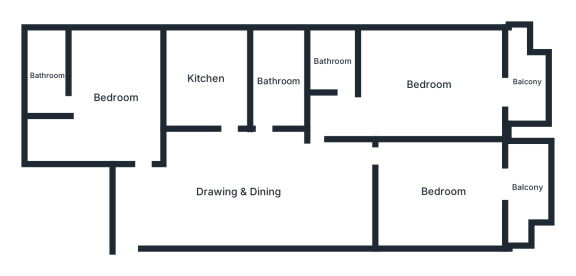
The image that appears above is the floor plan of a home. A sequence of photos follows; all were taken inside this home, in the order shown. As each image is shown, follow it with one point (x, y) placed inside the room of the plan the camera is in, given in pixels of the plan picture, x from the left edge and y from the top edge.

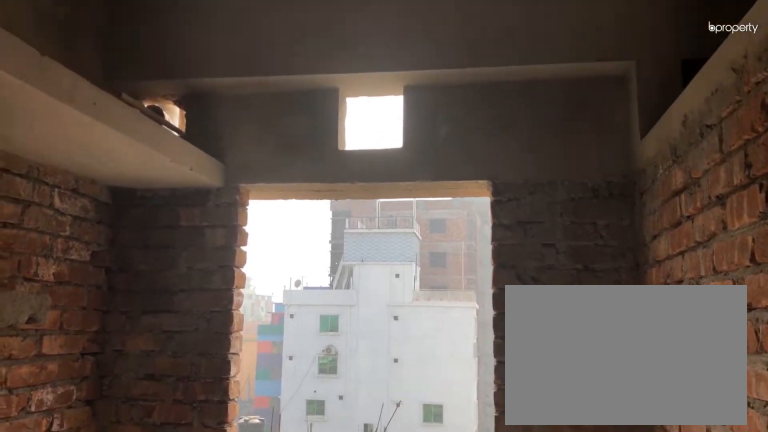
(206, 79)
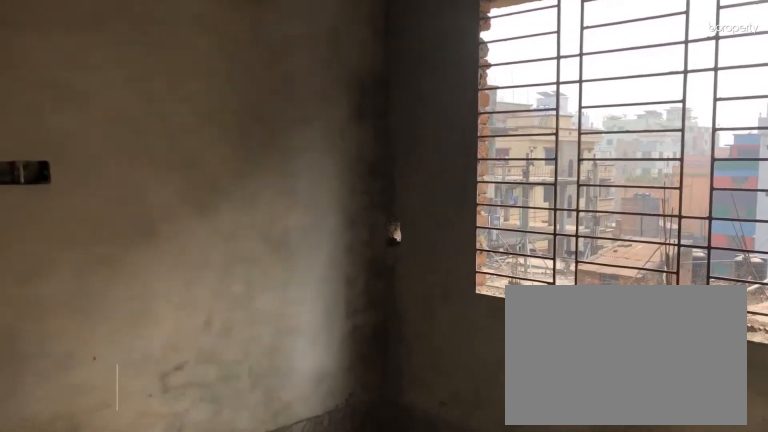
(115, 98)
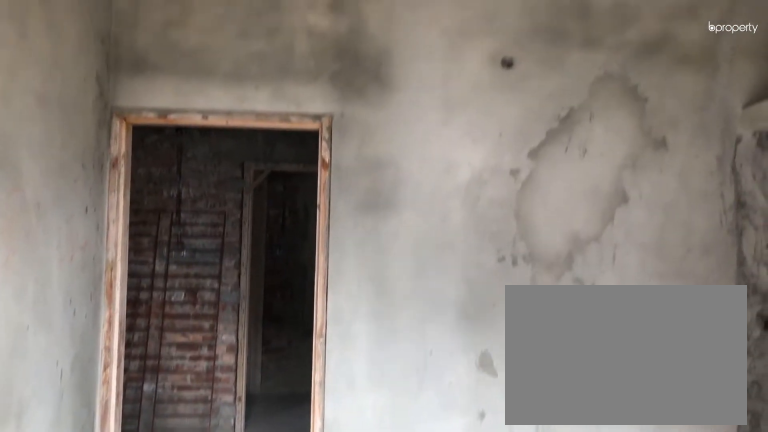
(115, 98)
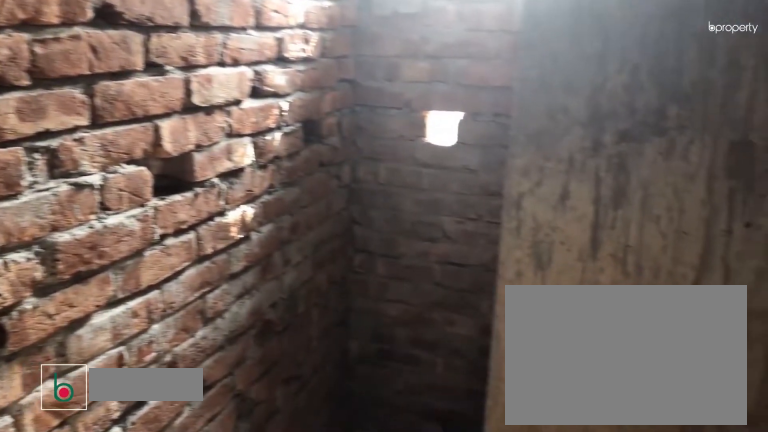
(48, 76)
